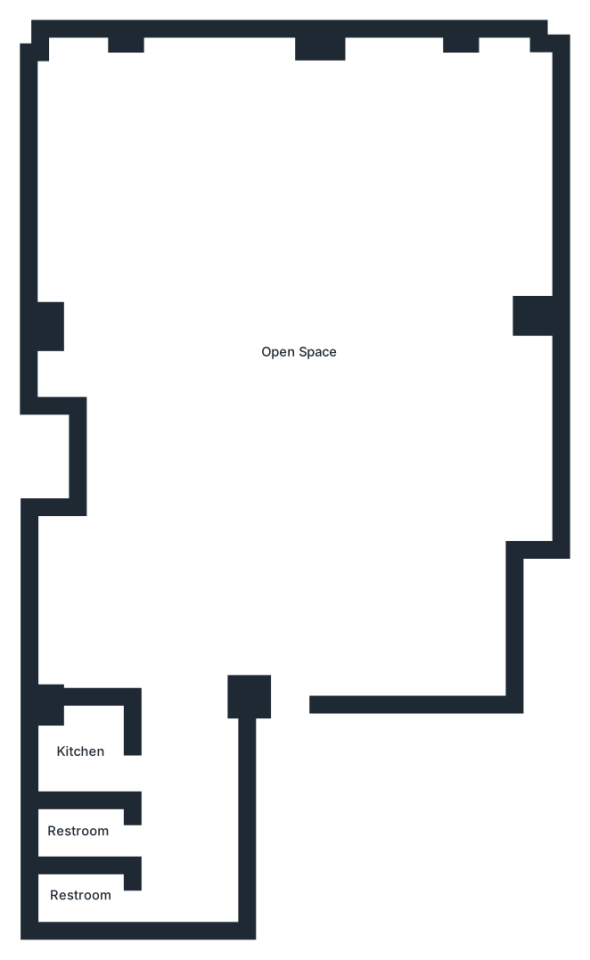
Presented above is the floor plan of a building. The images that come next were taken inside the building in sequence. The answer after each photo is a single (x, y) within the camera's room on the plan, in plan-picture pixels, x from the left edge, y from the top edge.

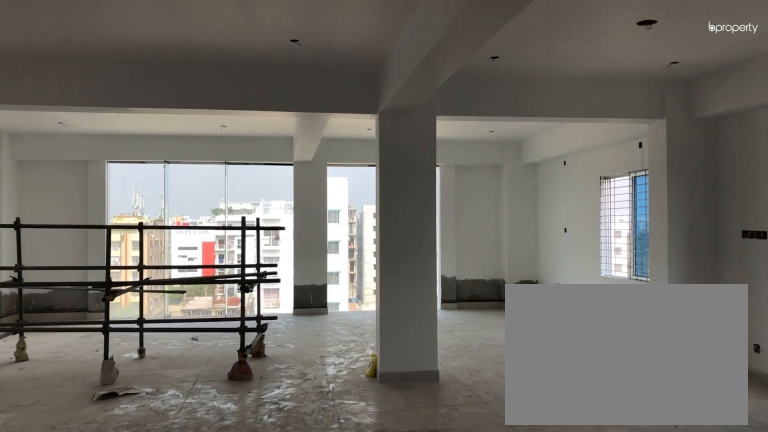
(291, 542)
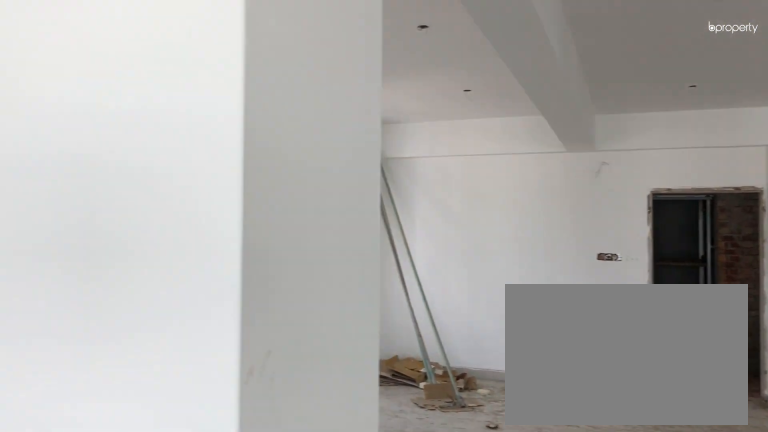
(297, 357)
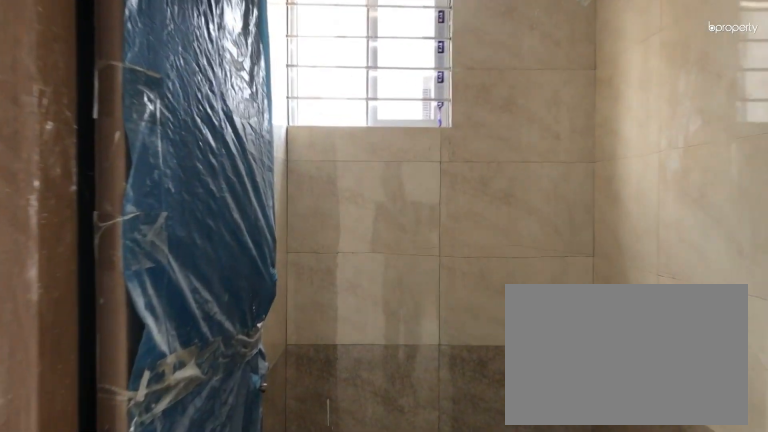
(80, 831)
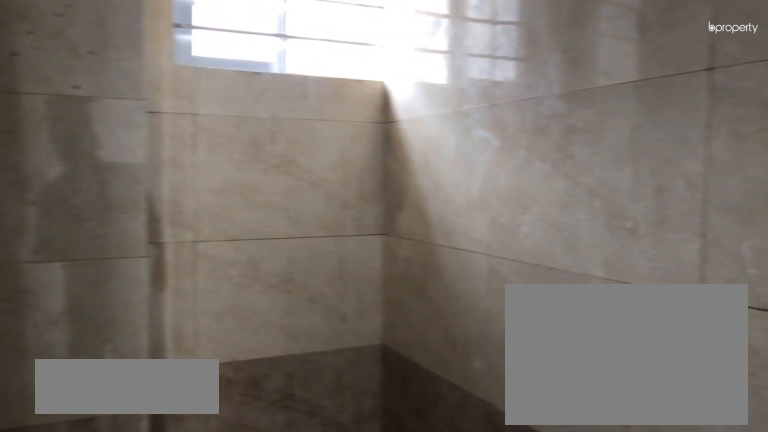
(79, 897)
